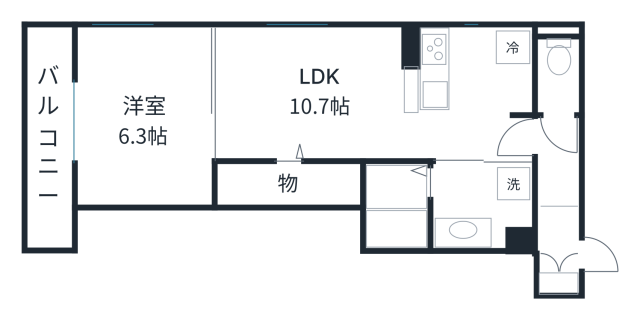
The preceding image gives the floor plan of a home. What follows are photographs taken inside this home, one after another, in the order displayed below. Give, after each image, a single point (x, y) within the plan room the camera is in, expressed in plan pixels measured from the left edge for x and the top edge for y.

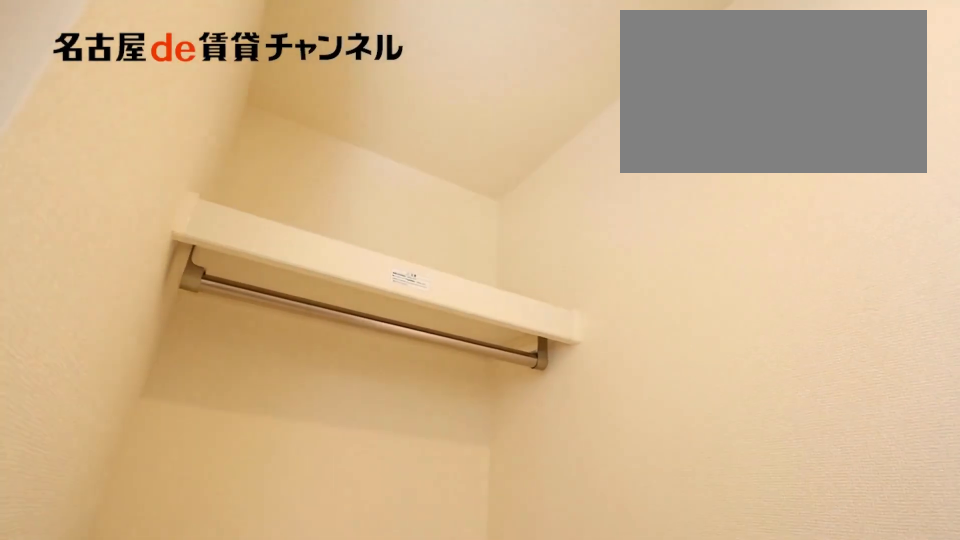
(288, 186)
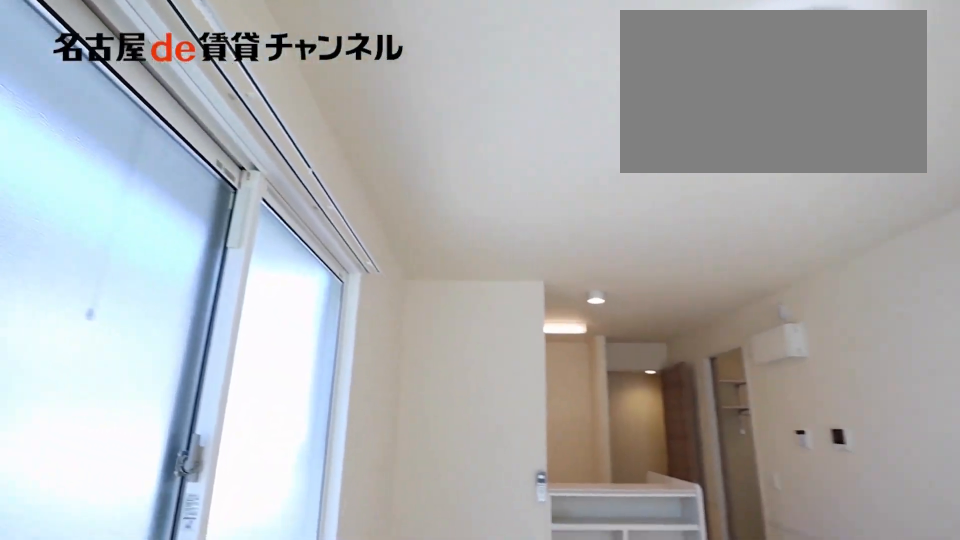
(310, 93)
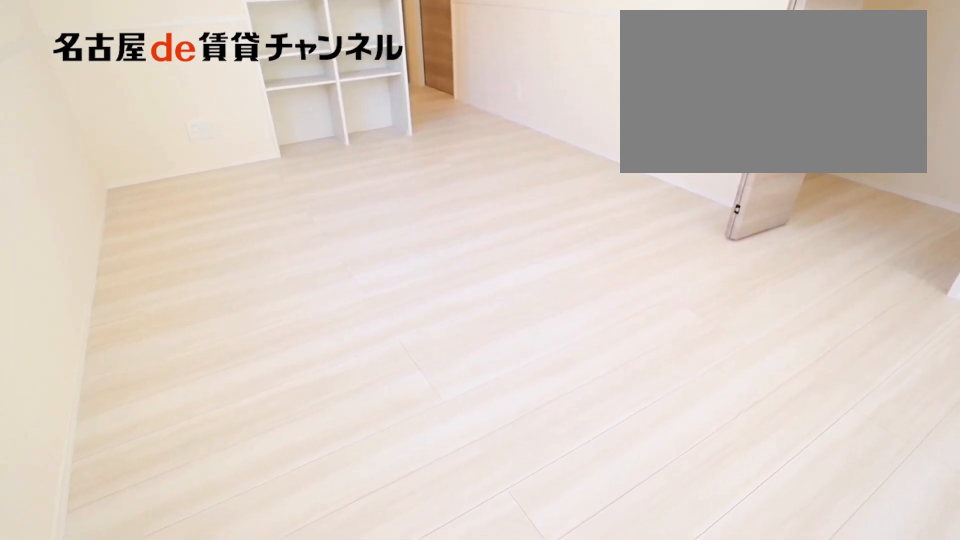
(310, 93)
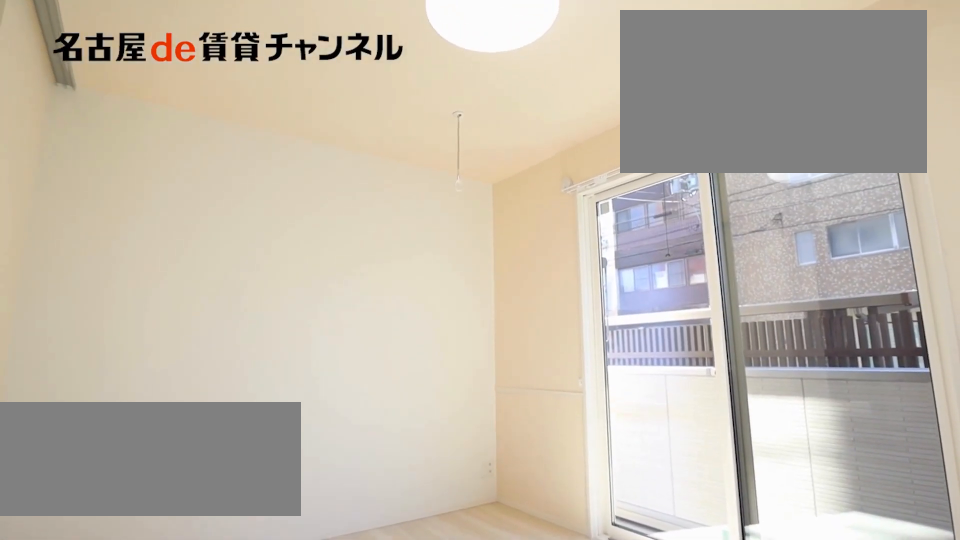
(144, 117)
